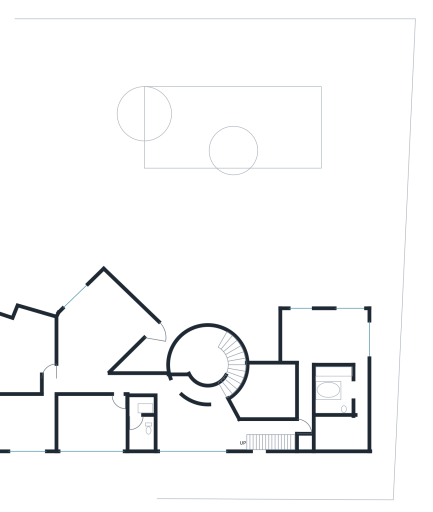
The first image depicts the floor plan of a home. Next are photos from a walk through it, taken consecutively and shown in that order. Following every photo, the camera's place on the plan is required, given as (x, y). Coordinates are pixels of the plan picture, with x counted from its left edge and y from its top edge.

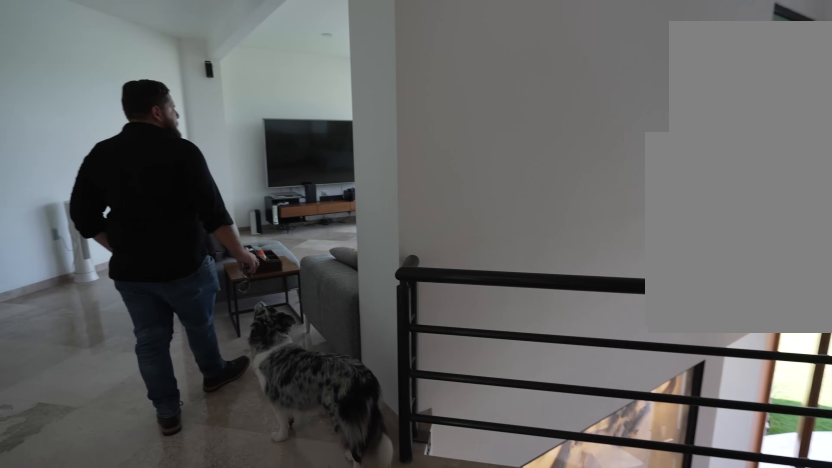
(118, 412)
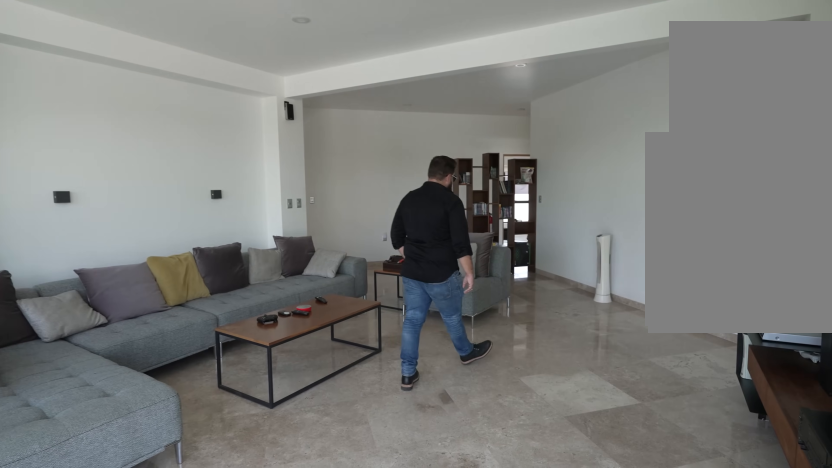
(104, 290)
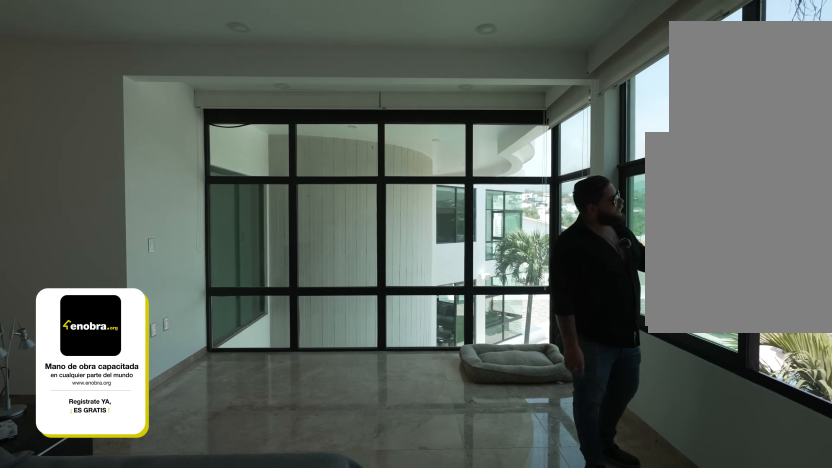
(331, 321)
